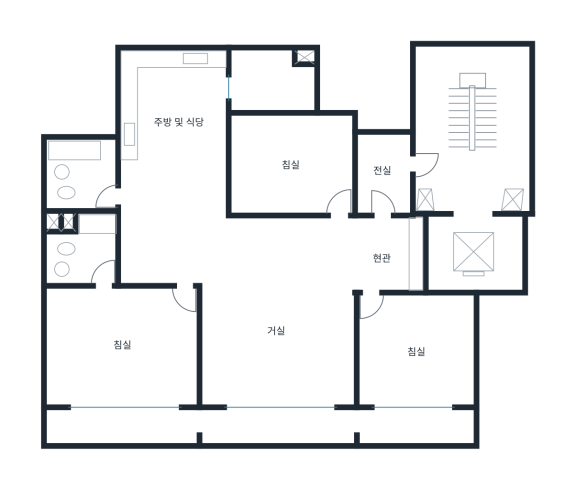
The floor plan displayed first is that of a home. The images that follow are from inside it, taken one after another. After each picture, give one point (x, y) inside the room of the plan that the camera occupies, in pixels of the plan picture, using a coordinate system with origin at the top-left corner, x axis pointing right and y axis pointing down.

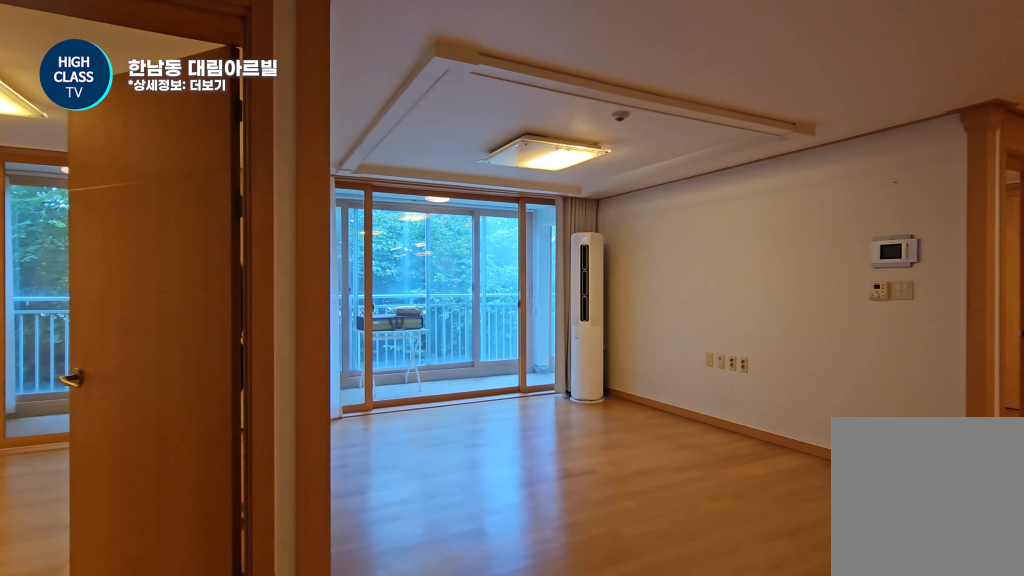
(388, 253)
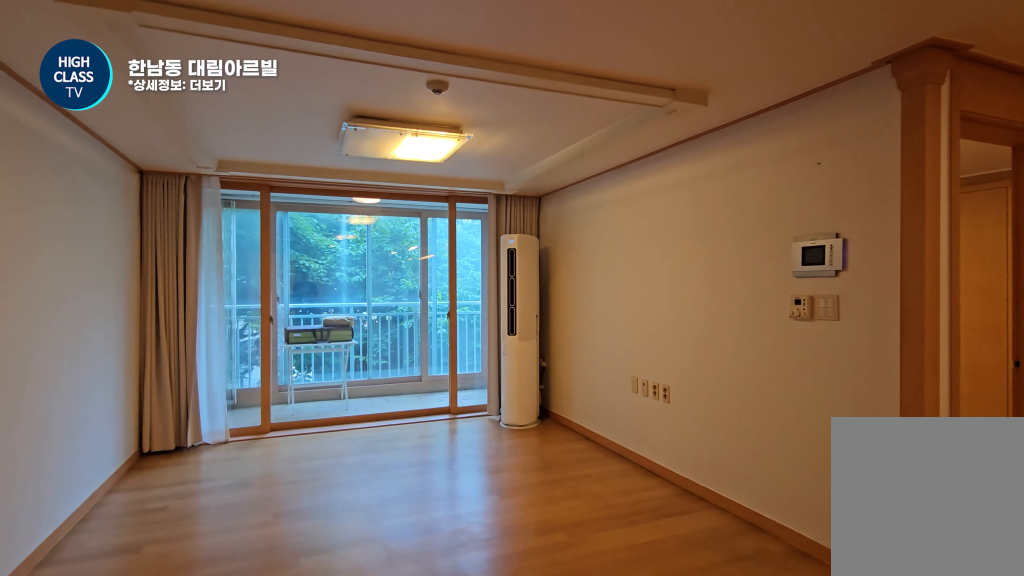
(277, 310)
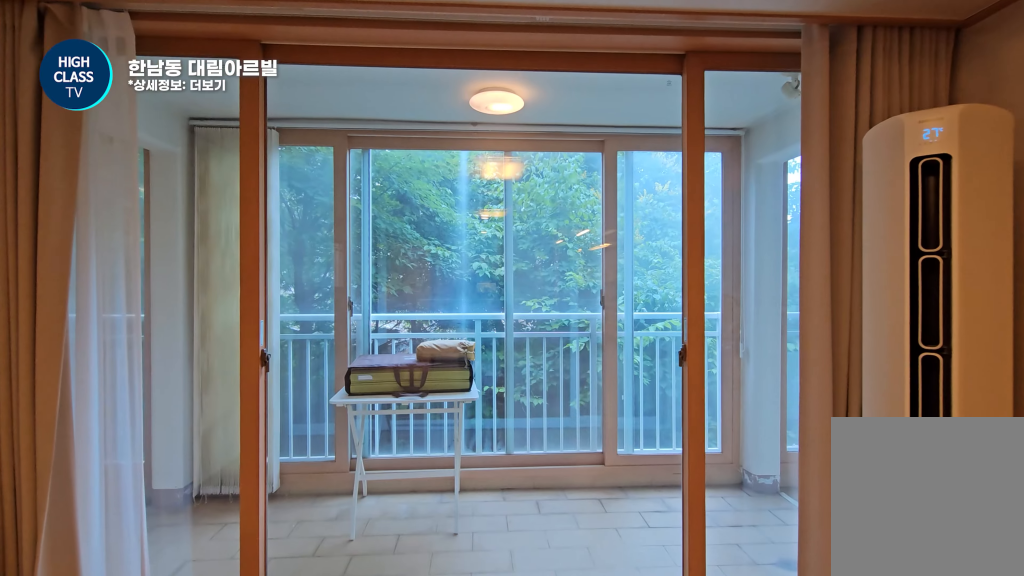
(277, 310)
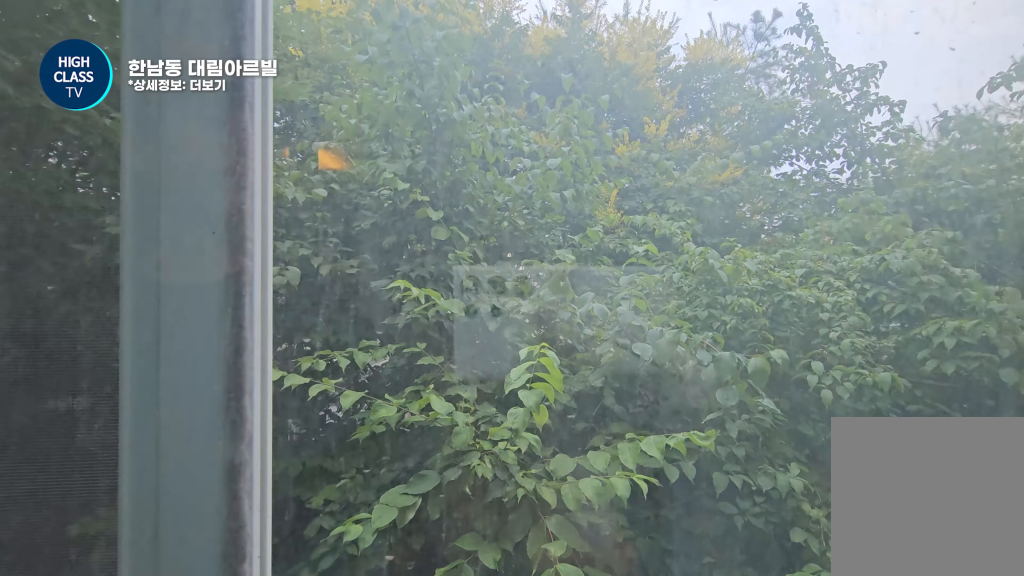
(261, 423)
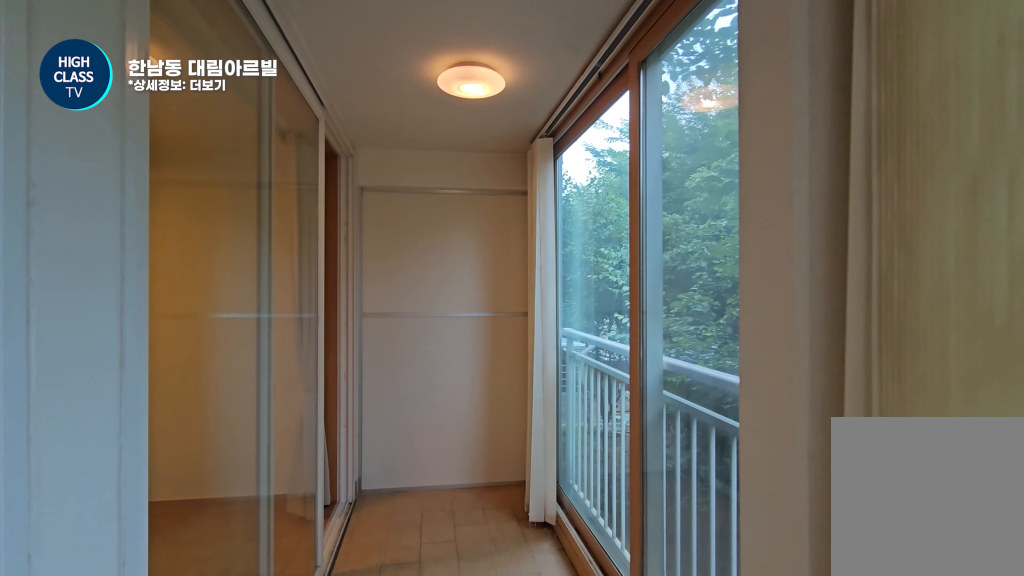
(261, 423)
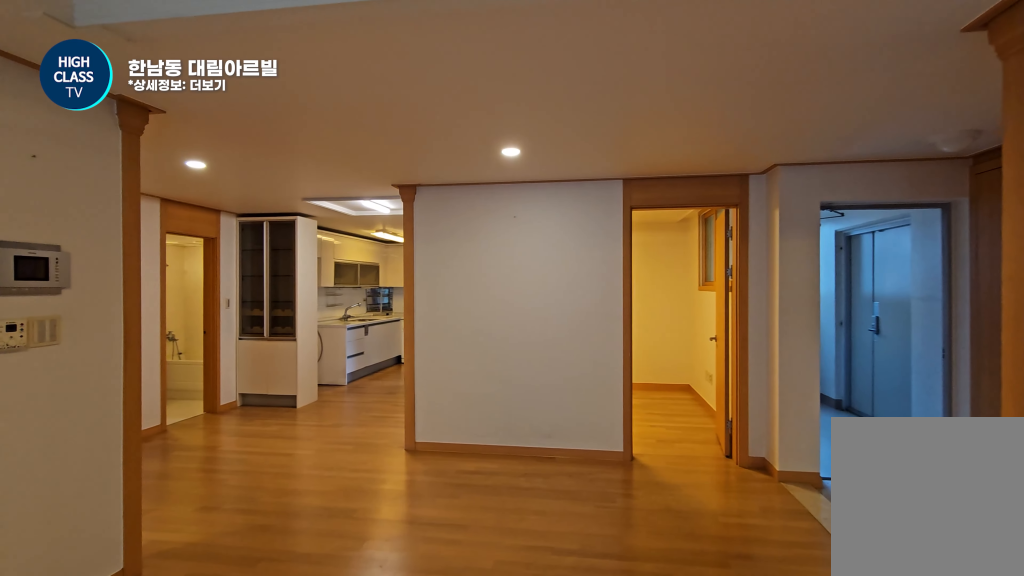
(276, 310)
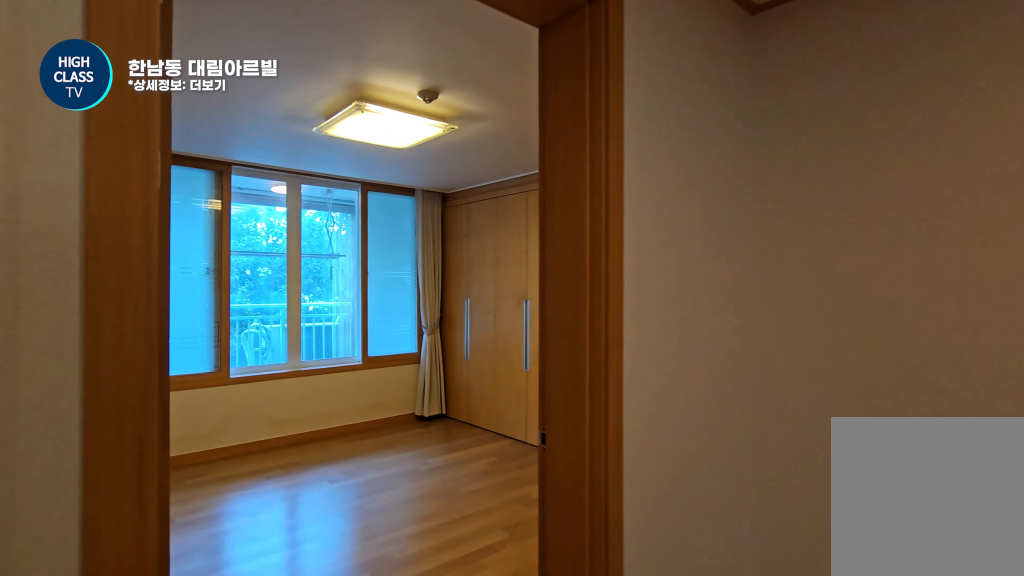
(163, 248)
